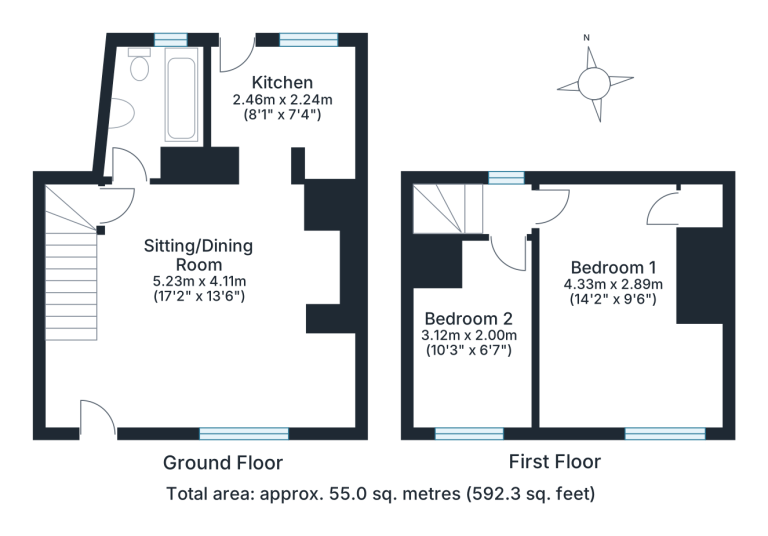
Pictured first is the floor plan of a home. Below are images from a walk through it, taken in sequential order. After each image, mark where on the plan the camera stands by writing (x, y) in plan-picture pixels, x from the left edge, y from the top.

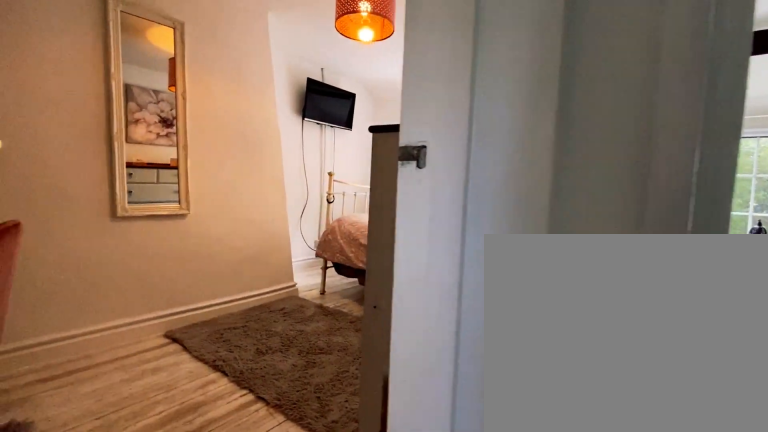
(533, 218)
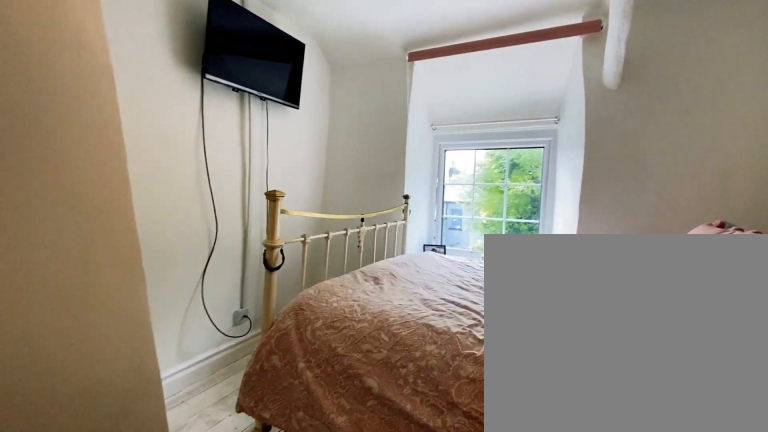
(606, 321)
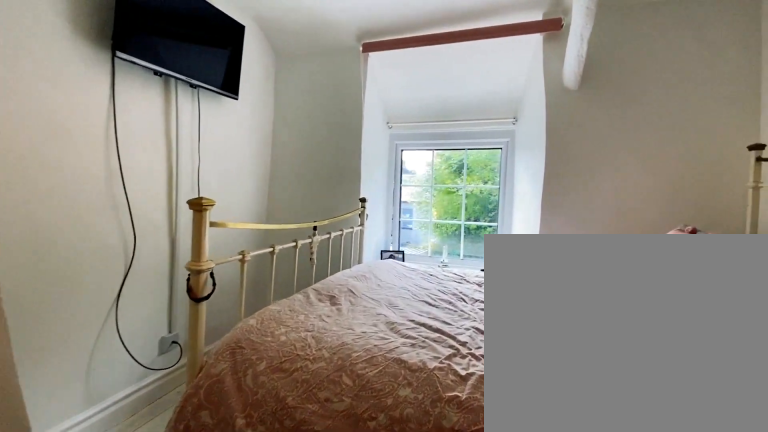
(614, 334)
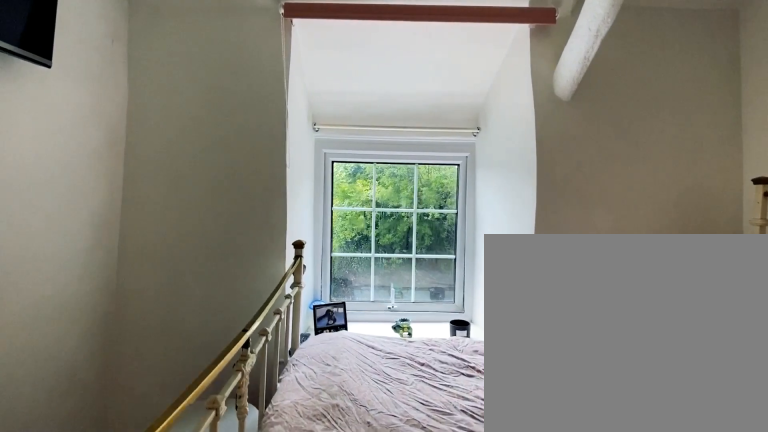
(615, 334)
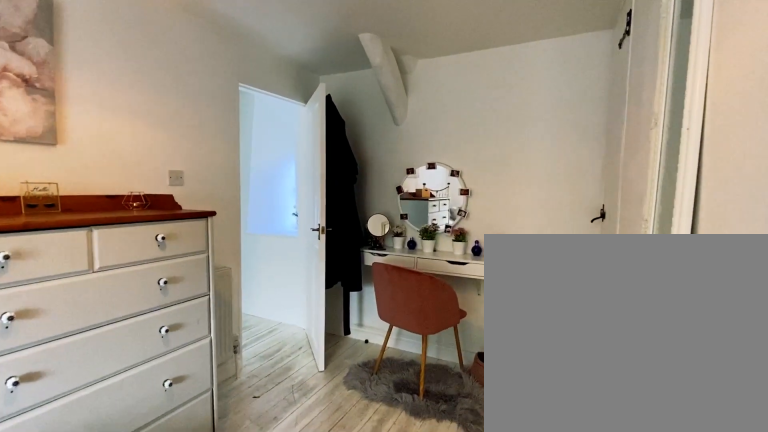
(615, 334)
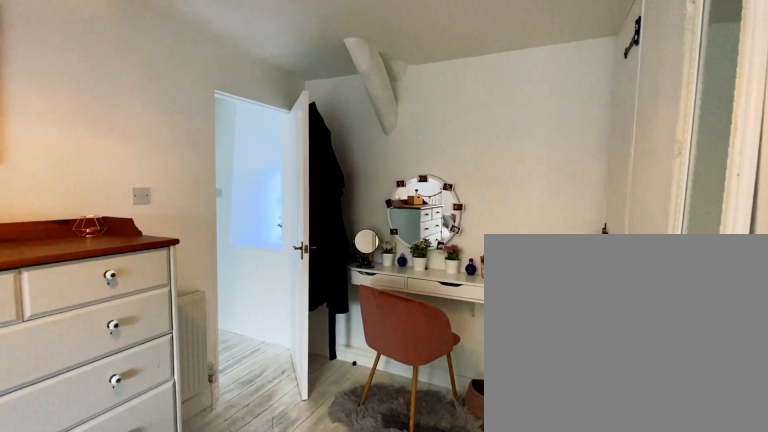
(615, 334)
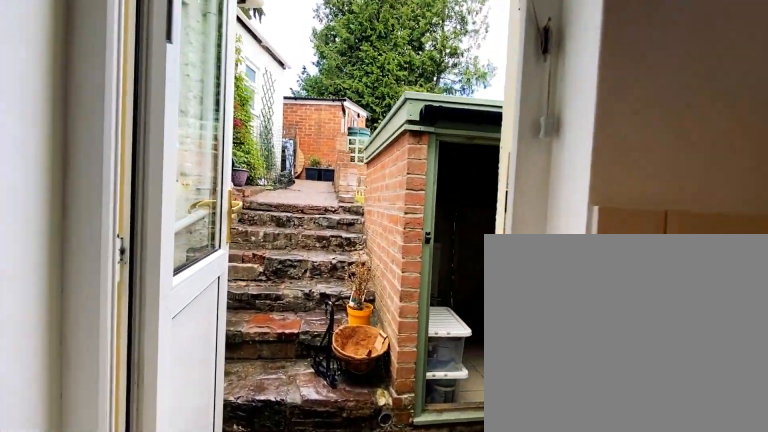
(243, 64)
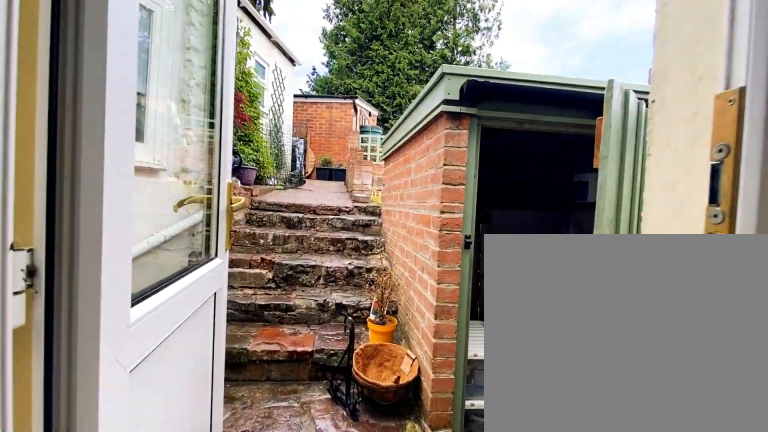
(239, 50)
